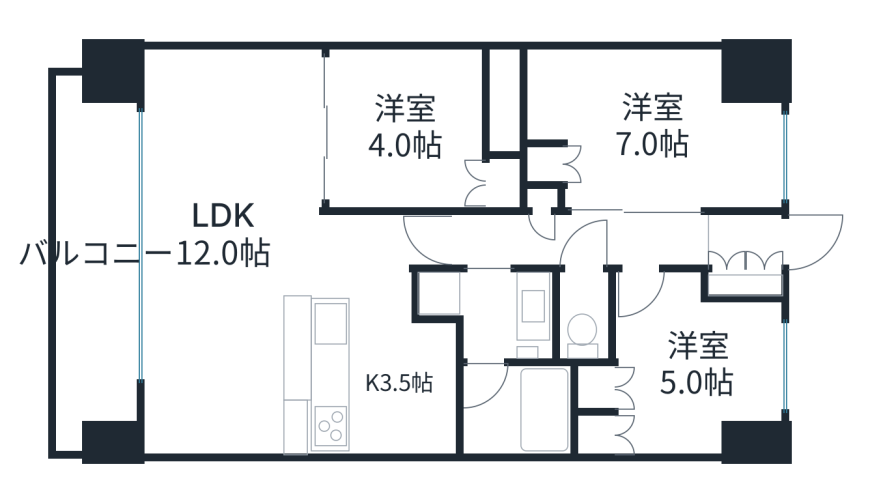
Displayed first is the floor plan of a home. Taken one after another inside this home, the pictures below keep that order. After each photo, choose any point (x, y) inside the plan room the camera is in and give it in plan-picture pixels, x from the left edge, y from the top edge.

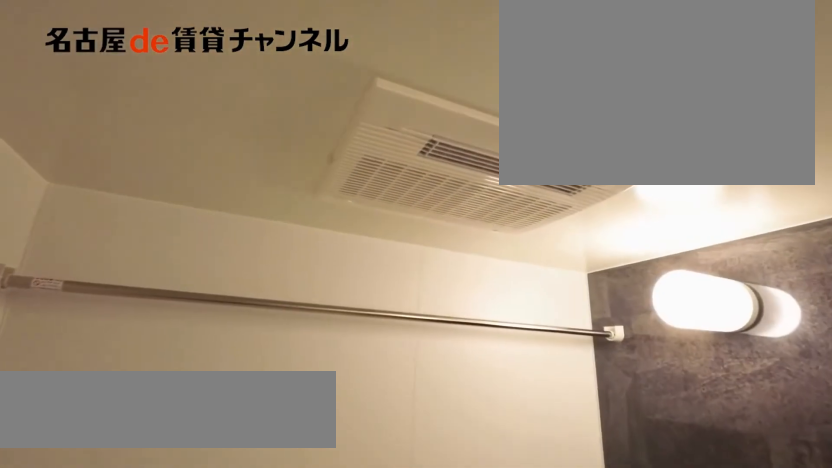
(511, 409)
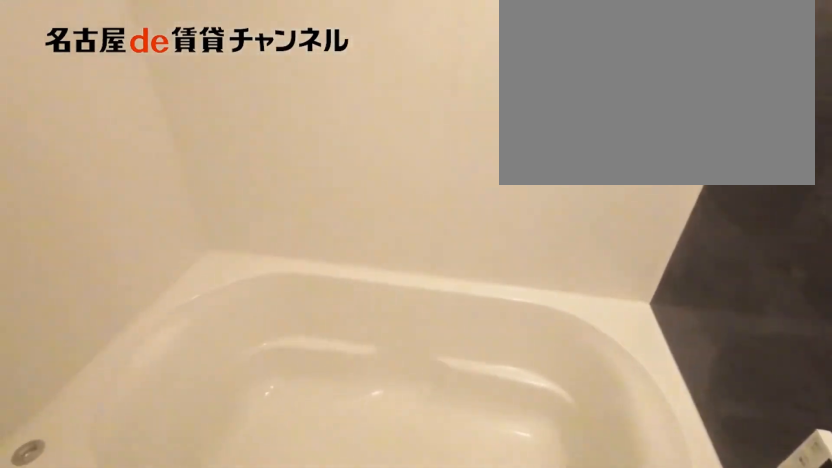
(511, 409)
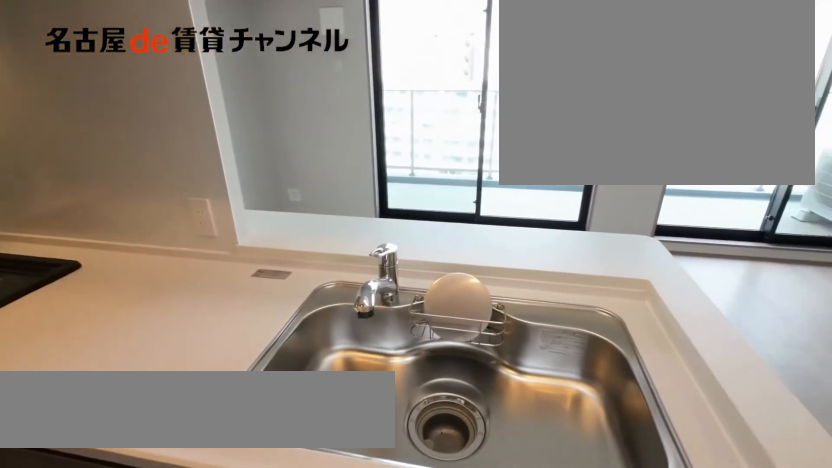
(343, 375)
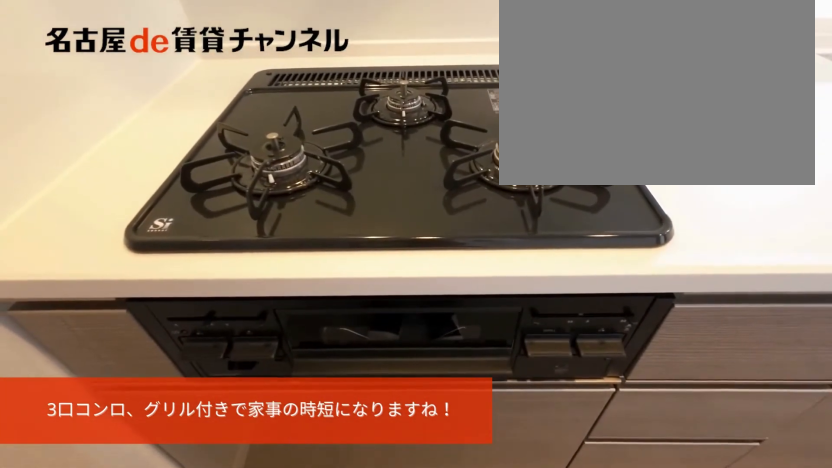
(343, 375)
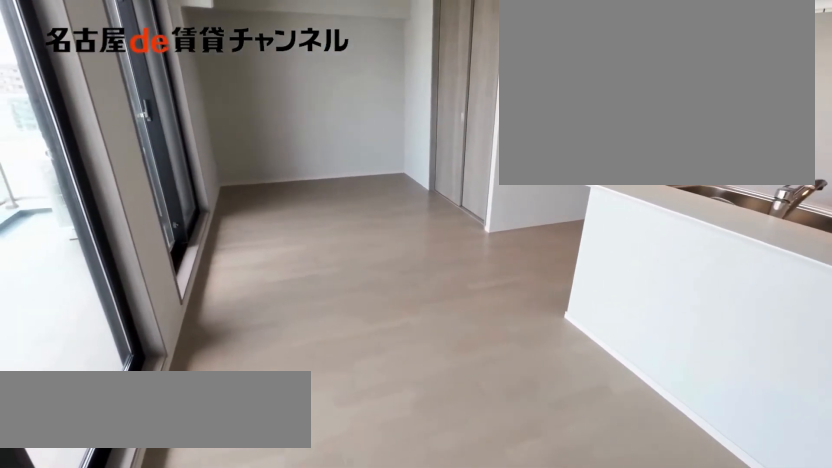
(224, 239)
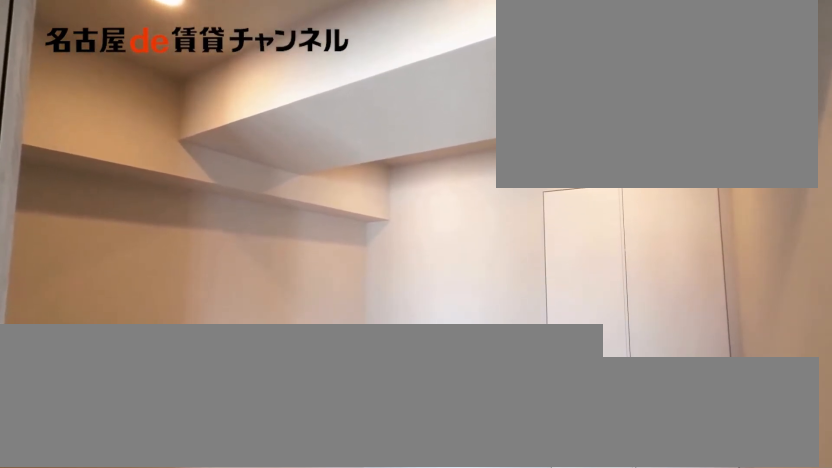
(405, 132)
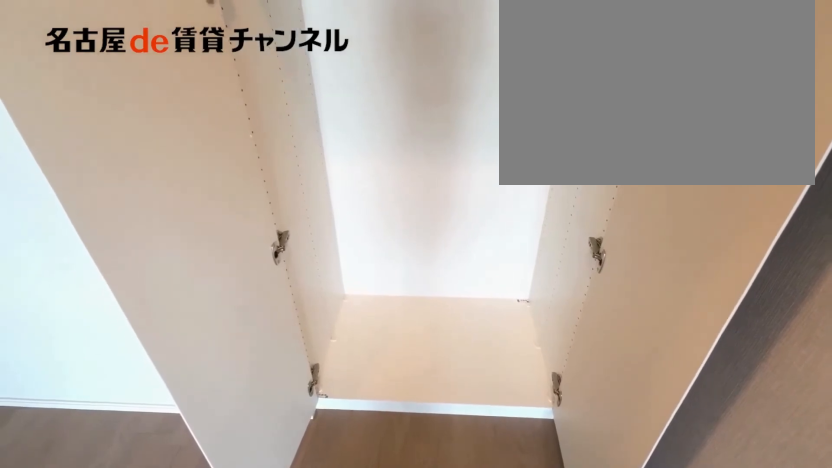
(506, 185)
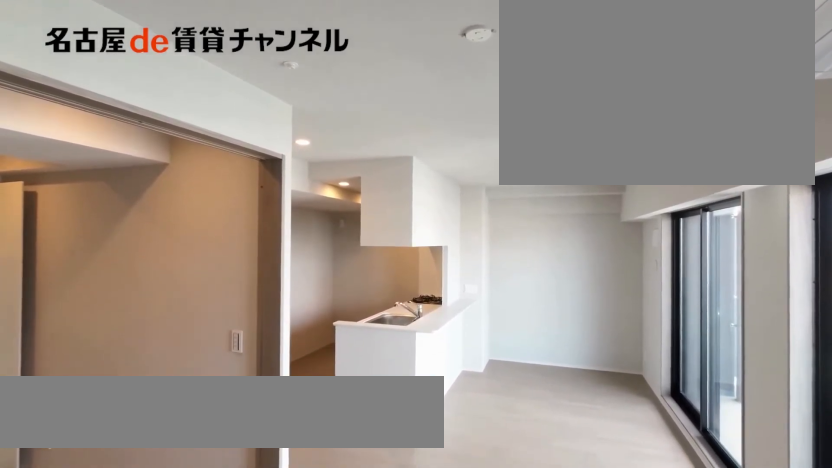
(224, 239)
